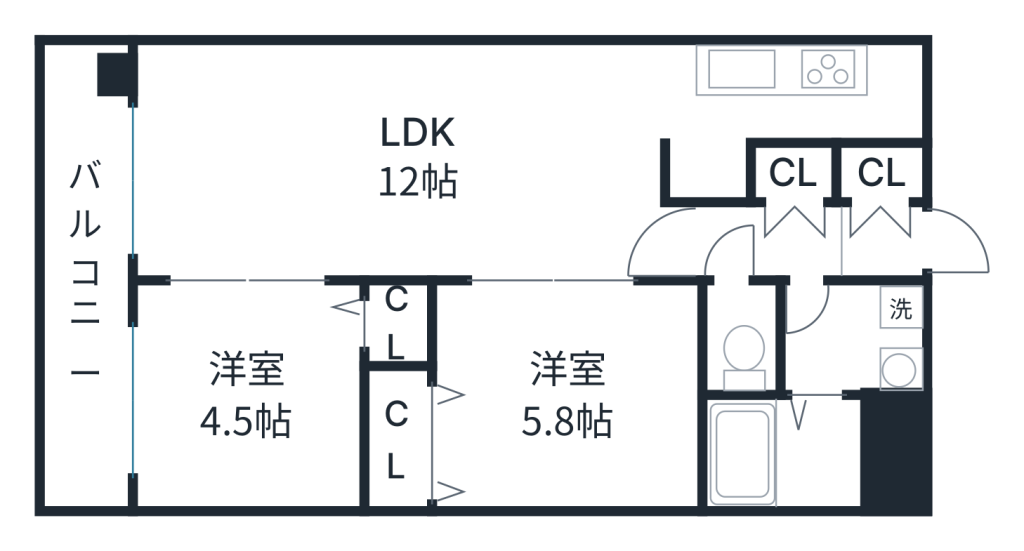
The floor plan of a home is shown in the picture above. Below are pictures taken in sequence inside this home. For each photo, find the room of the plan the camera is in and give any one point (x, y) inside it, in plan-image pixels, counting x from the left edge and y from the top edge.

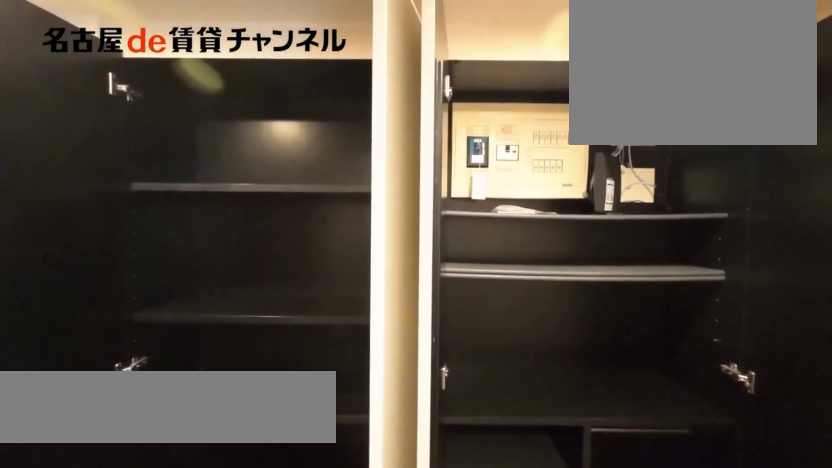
(837, 210)
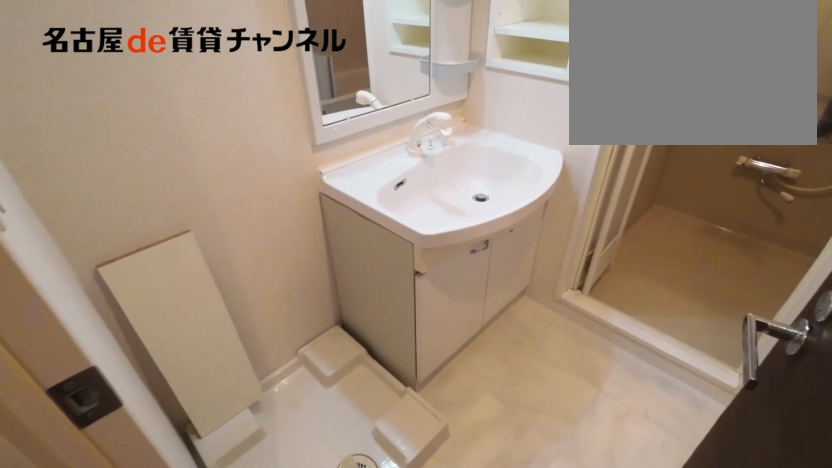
(854, 338)
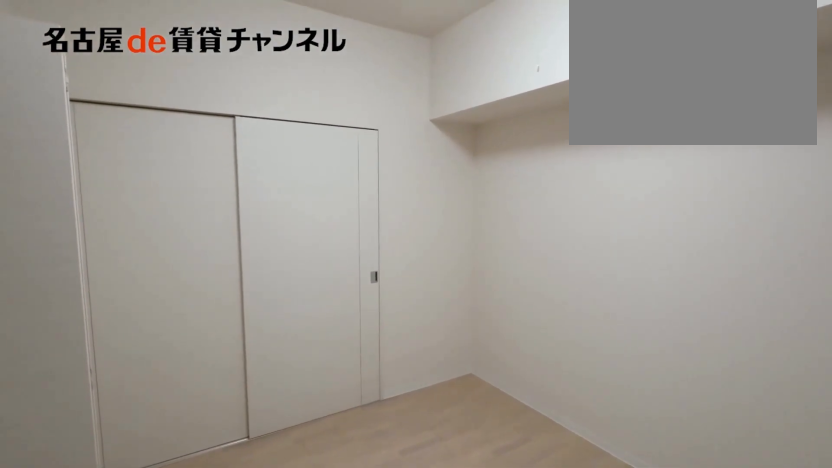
(543, 396)
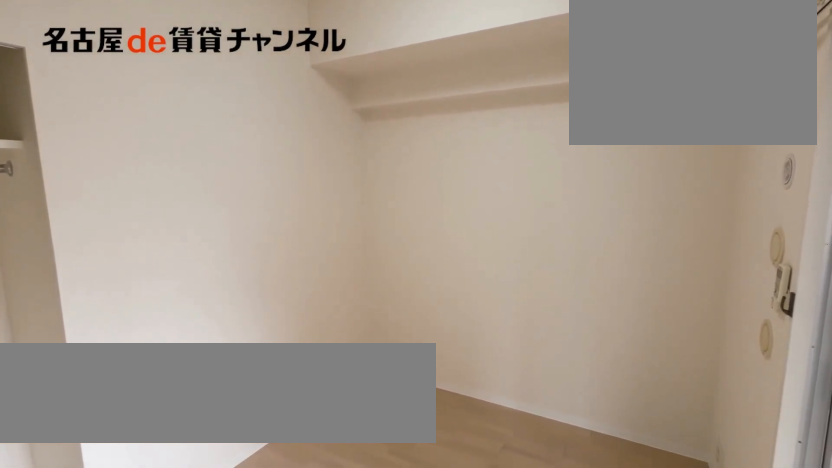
(262, 382)
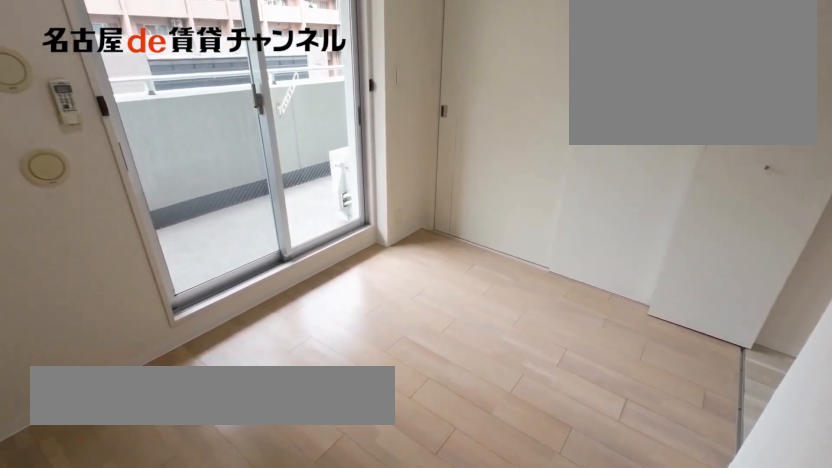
(262, 382)
